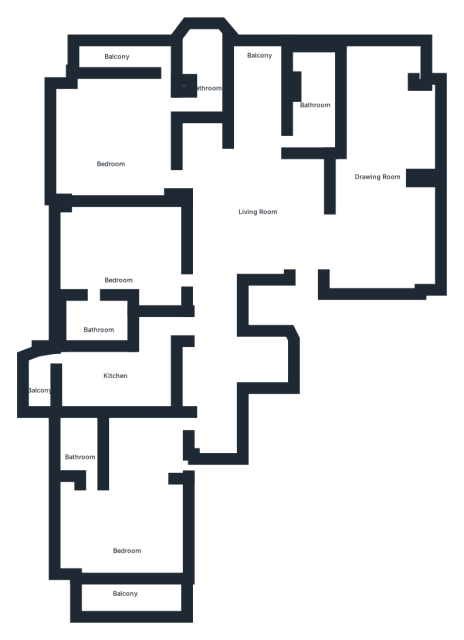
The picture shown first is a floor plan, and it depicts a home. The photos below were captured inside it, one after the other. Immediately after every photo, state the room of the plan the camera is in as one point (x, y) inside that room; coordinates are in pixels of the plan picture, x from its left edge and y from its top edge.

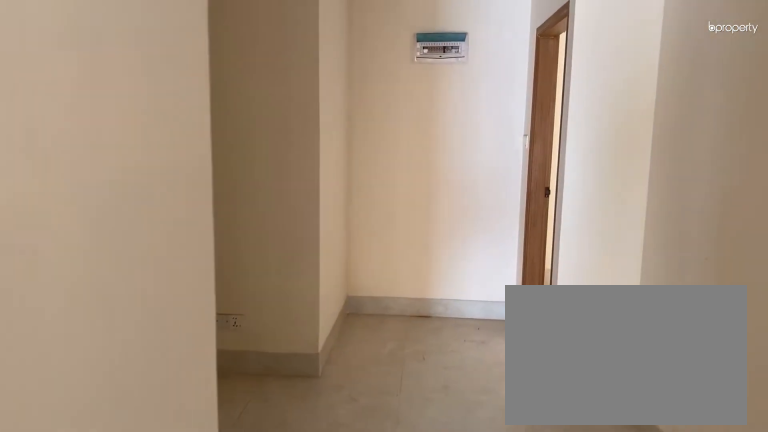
(262, 210)
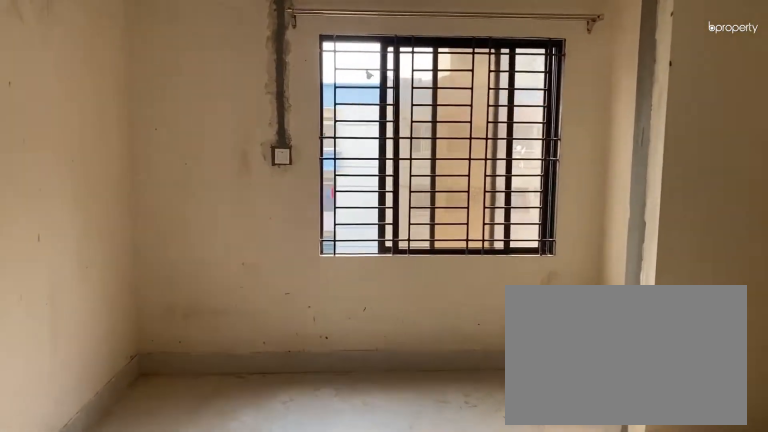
(376, 172)
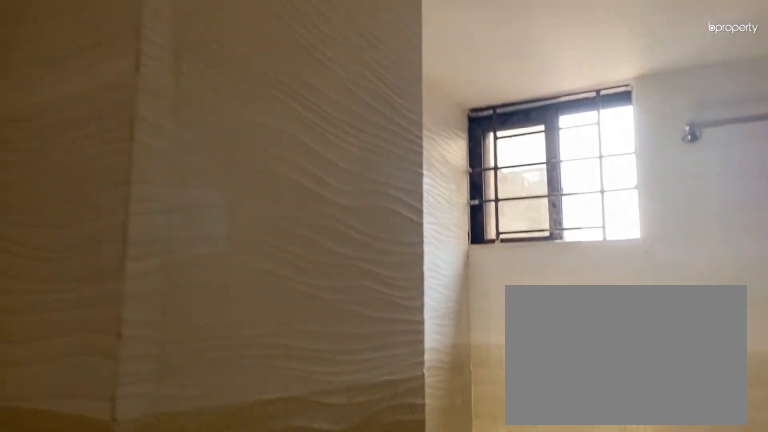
(316, 100)
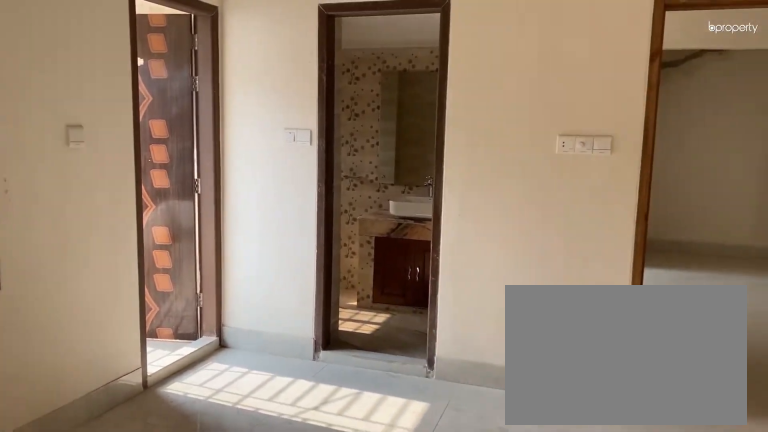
(115, 152)
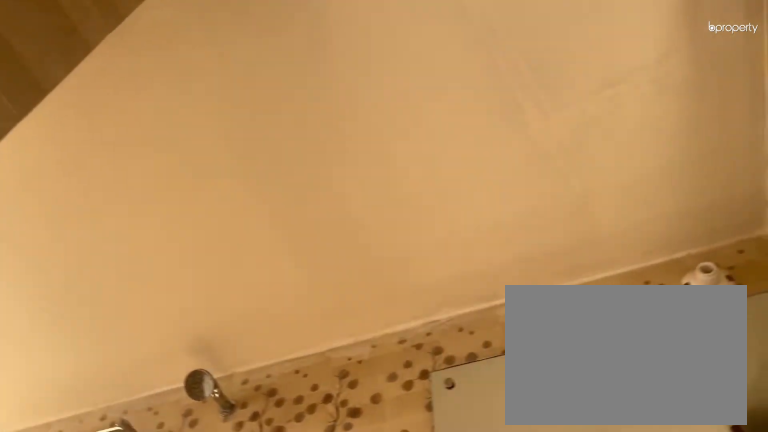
(210, 83)
